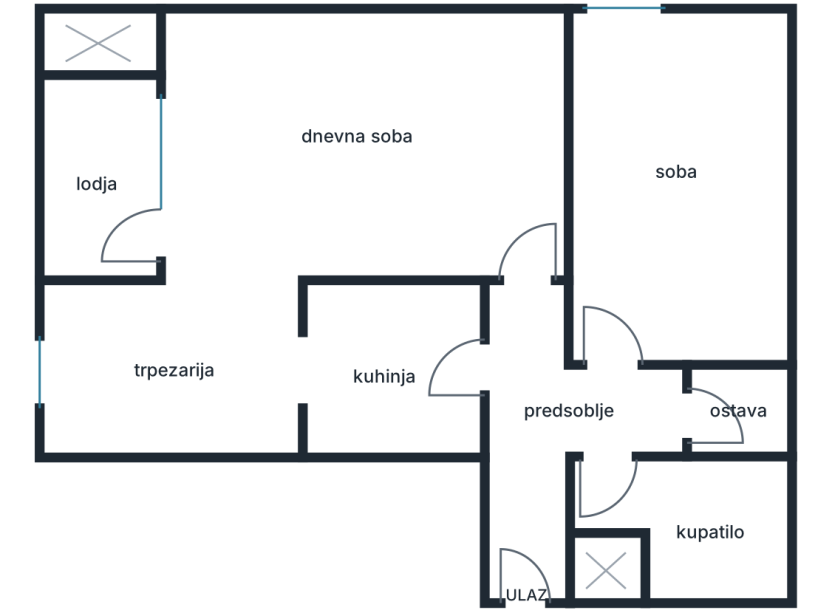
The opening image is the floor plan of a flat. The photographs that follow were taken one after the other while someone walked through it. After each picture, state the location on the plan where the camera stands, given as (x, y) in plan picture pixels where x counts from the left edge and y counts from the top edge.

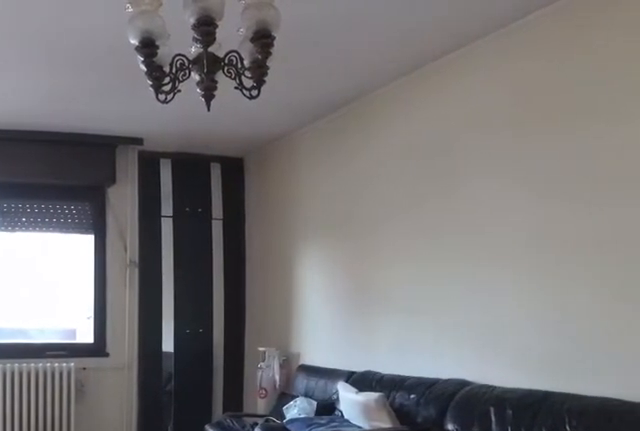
(544, 232)
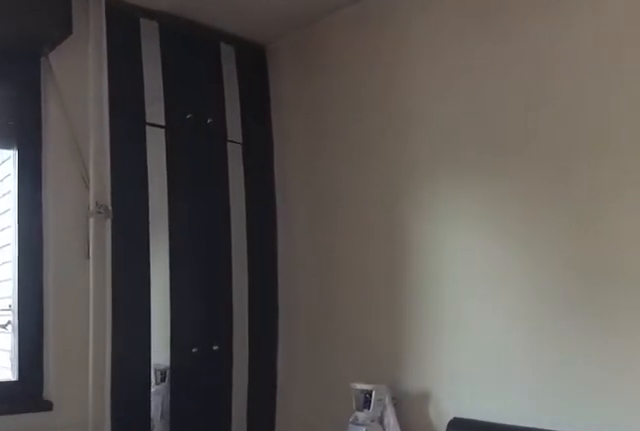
(290, 207)
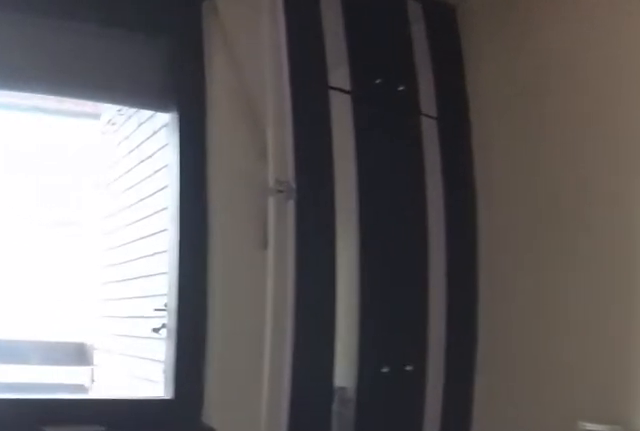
(243, 203)
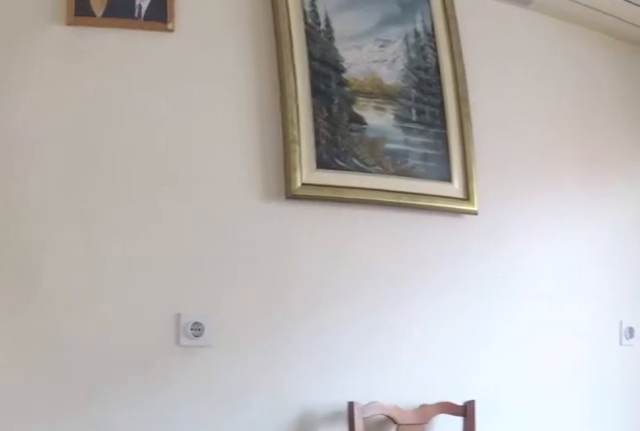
(271, 353)
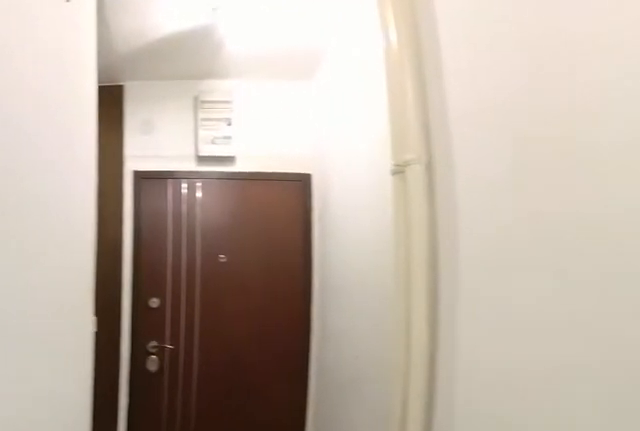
(505, 376)
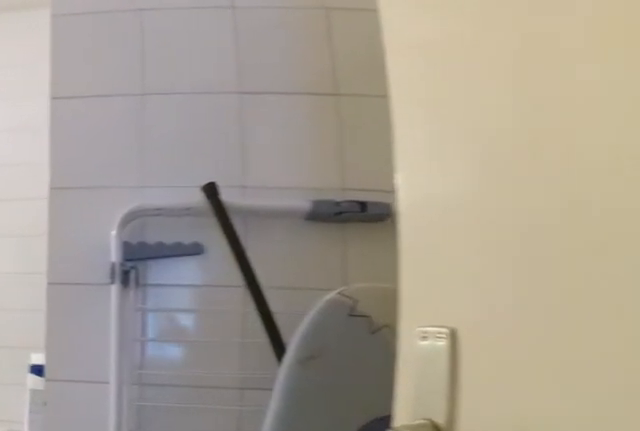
(626, 443)
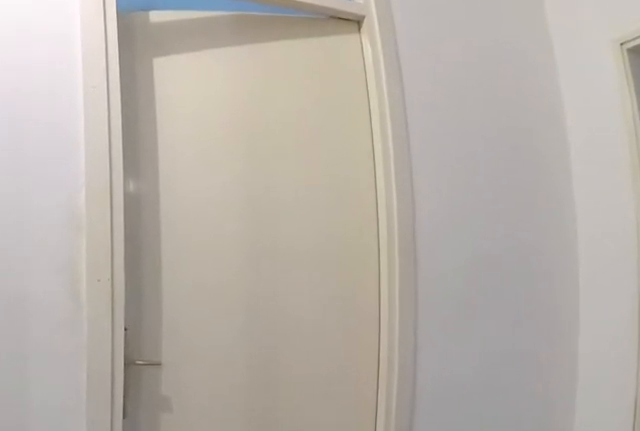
(625, 423)
